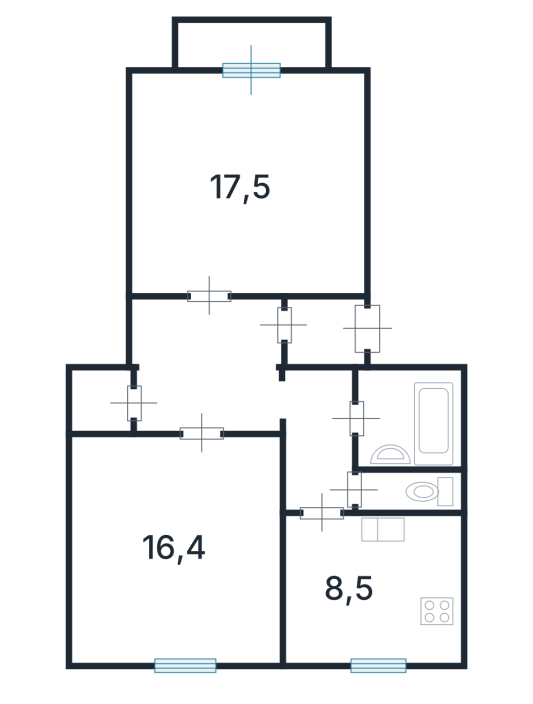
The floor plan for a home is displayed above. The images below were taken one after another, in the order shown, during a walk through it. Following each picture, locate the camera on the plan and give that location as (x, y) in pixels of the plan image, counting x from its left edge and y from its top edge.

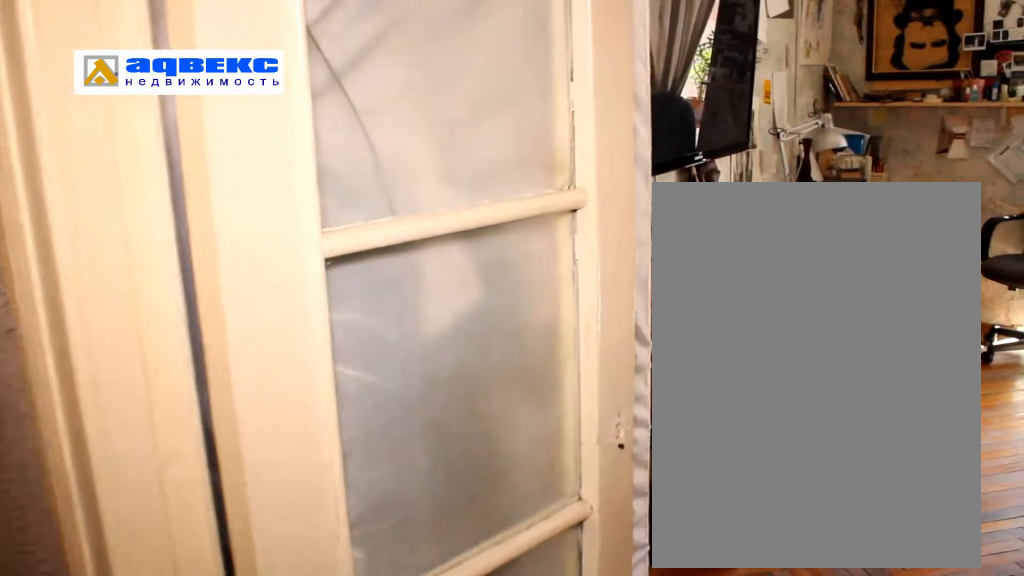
(201, 415)
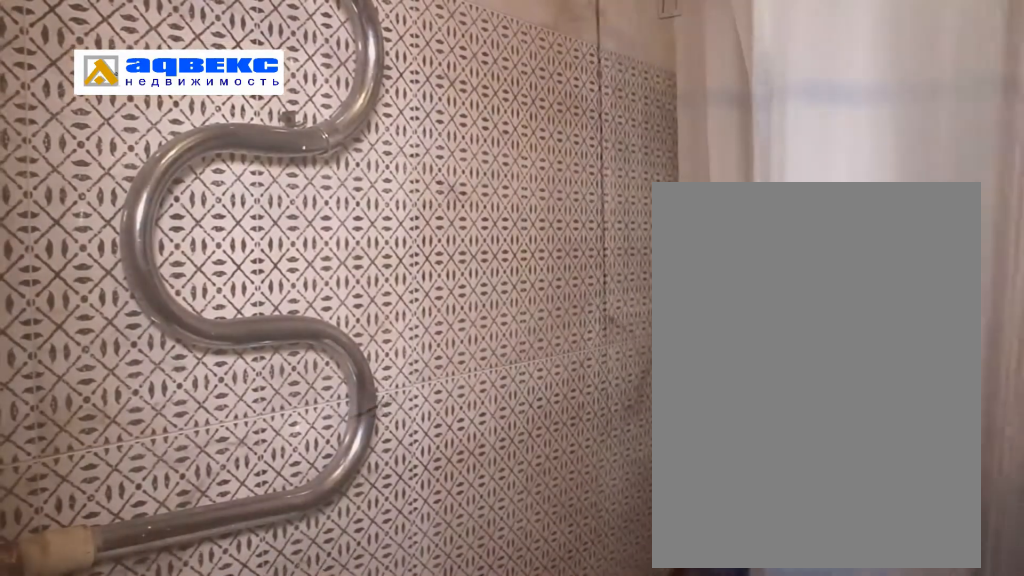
(440, 456)
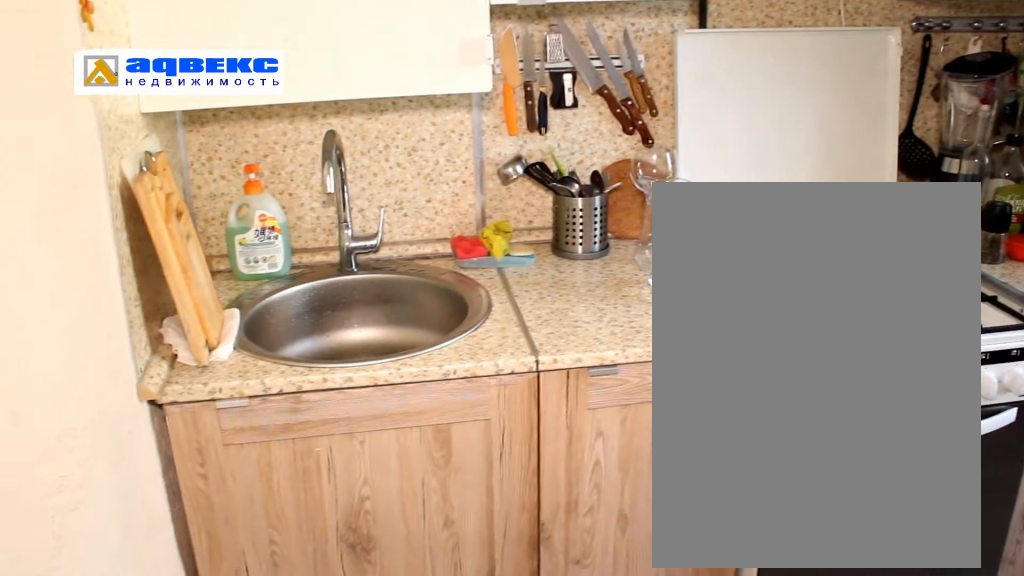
(300, 631)
